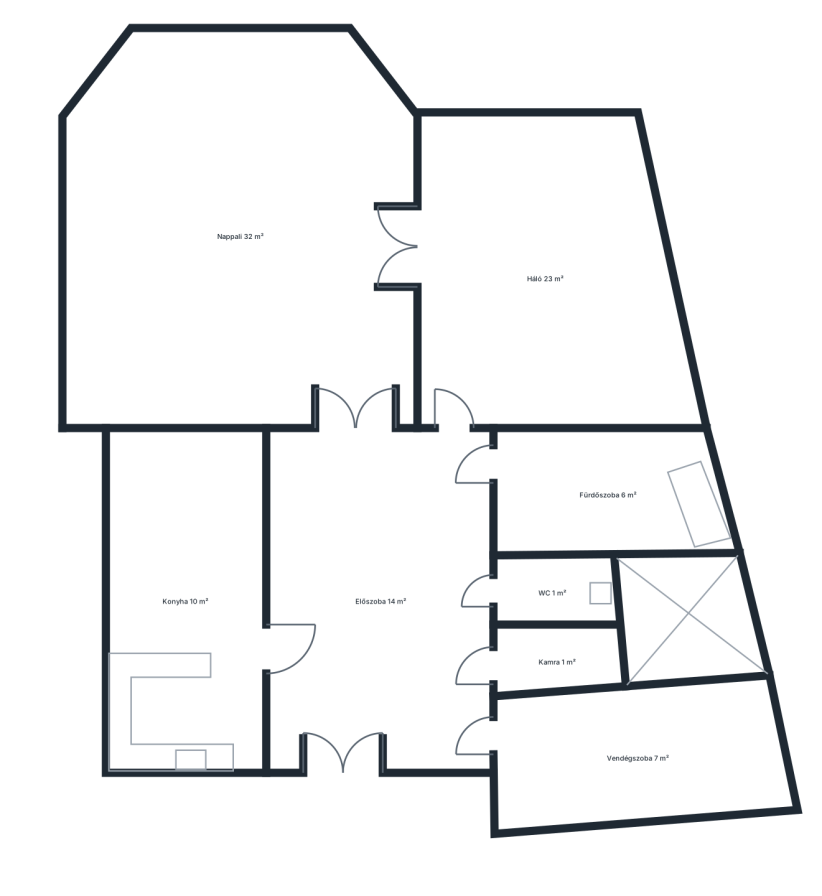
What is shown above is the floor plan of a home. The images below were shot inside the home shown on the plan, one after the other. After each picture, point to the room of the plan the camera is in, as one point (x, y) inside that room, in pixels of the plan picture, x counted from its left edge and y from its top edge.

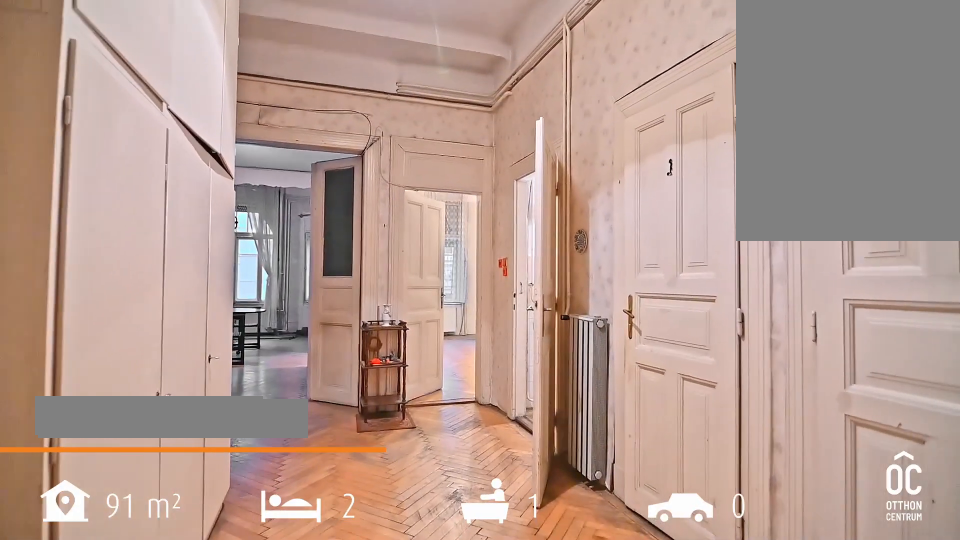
(379, 593)
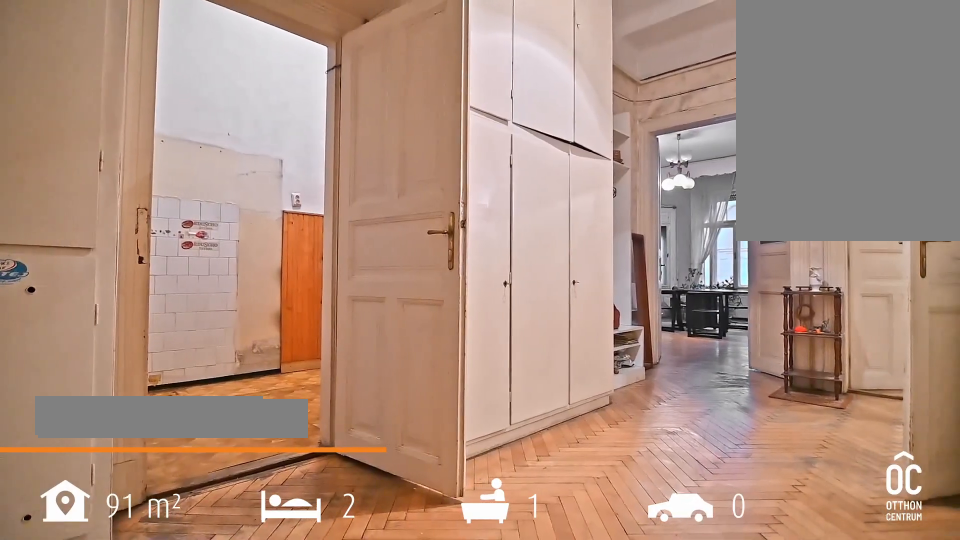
(379, 593)
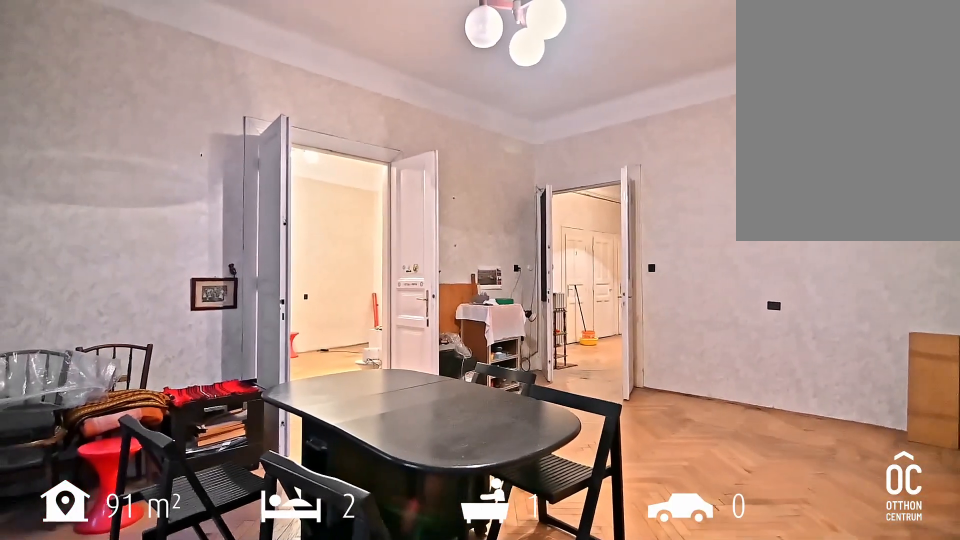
(241, 236)
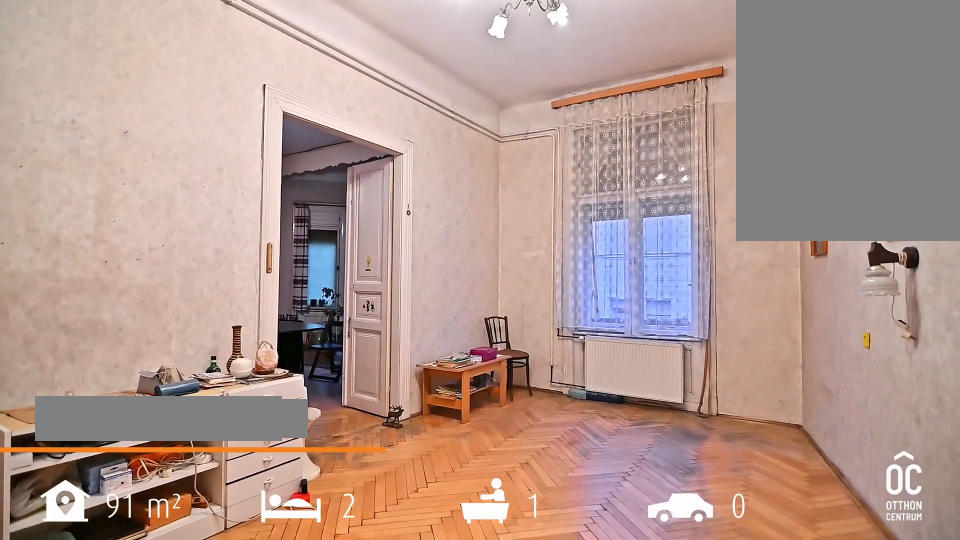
(538, 281)
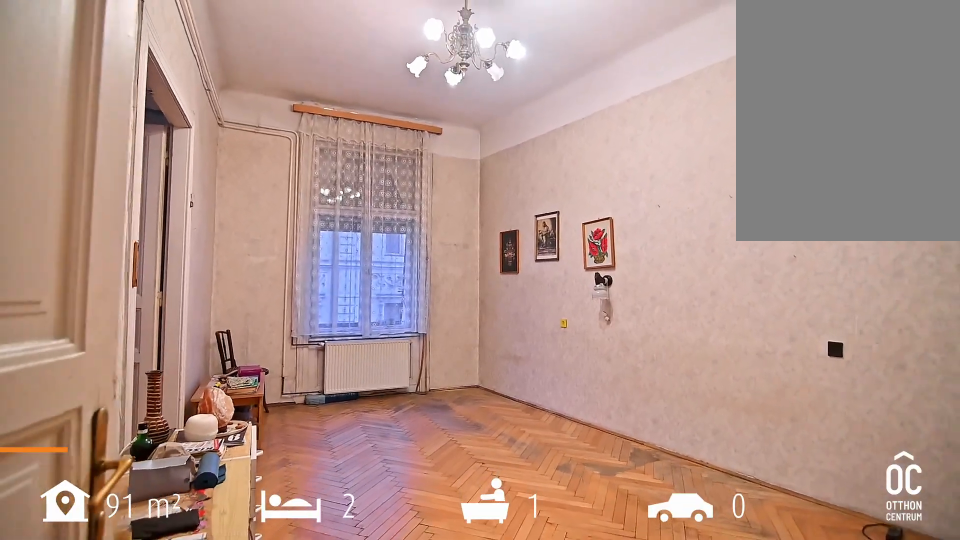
(538, 281)
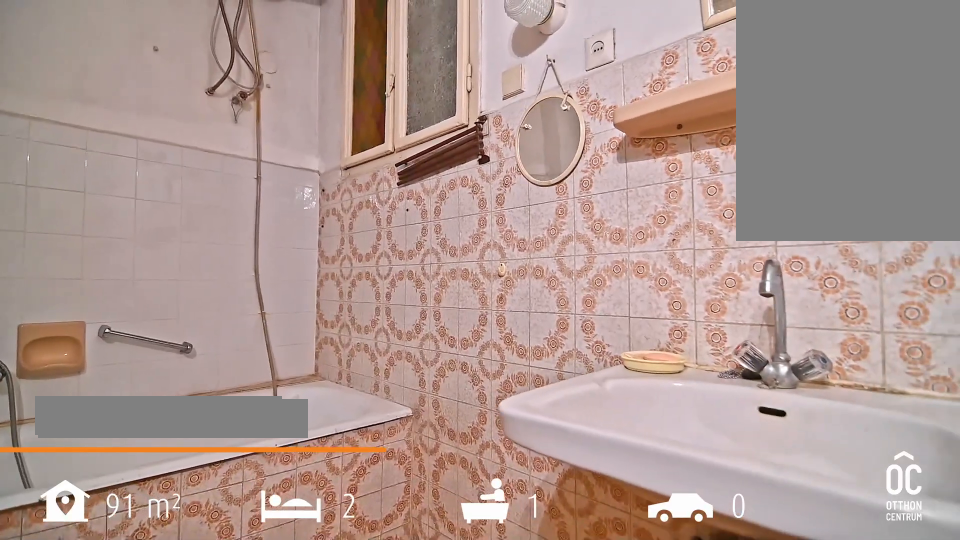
(602, 495)
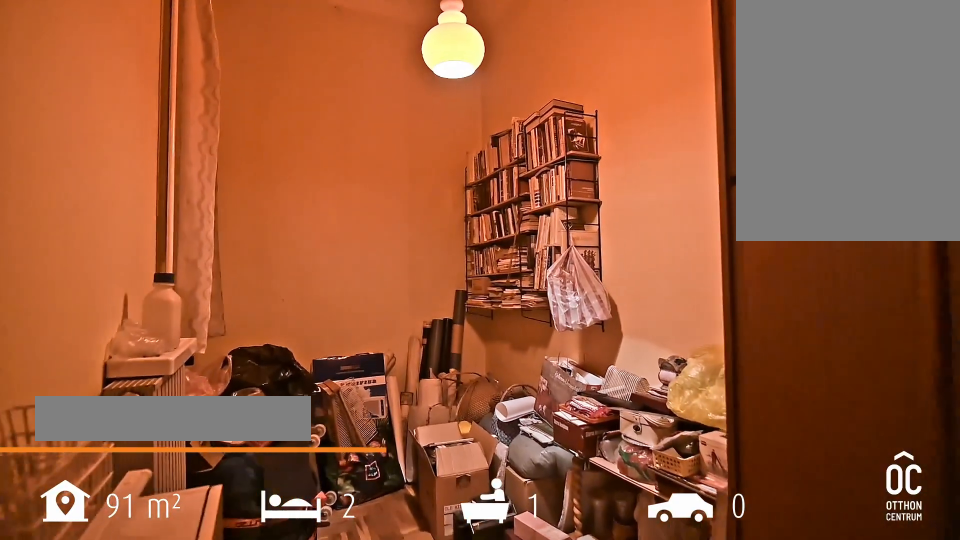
(640, 758)
